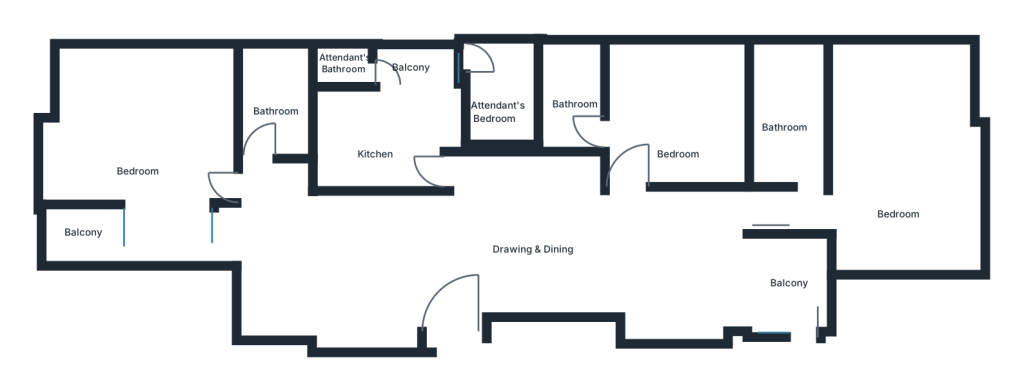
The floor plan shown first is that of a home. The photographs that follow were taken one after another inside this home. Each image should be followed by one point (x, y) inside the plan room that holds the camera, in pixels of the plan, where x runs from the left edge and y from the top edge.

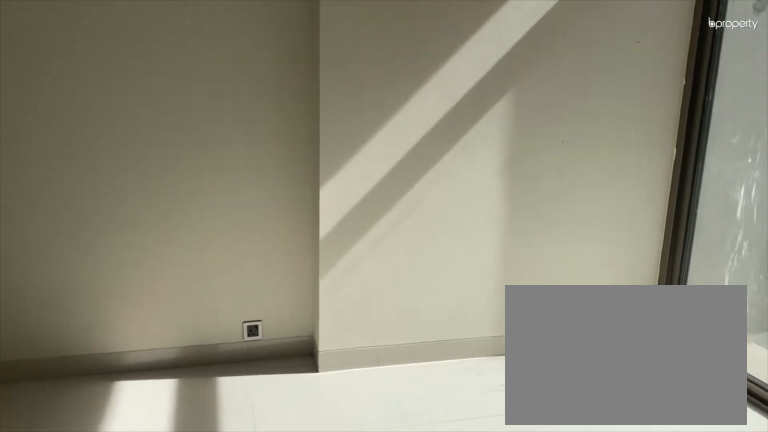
(304, 257)
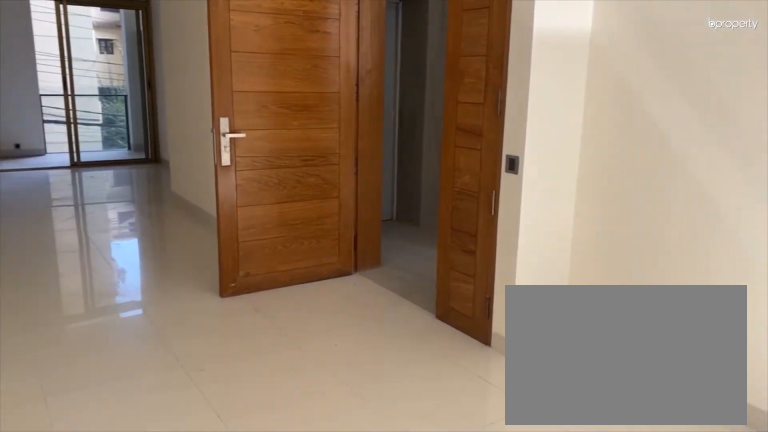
(304, 257)
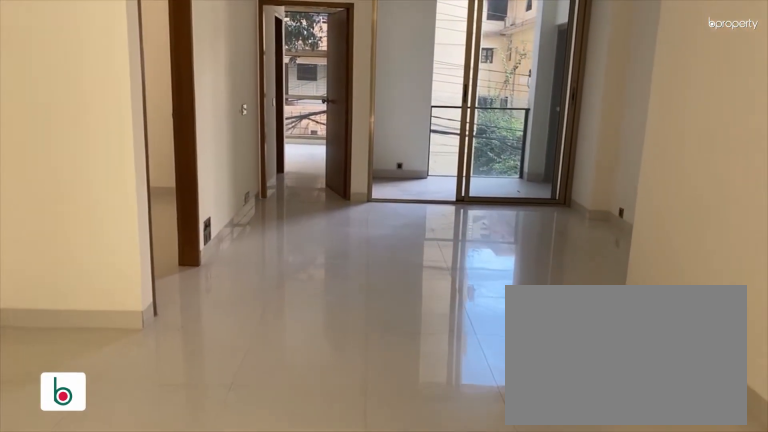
(421, 250)
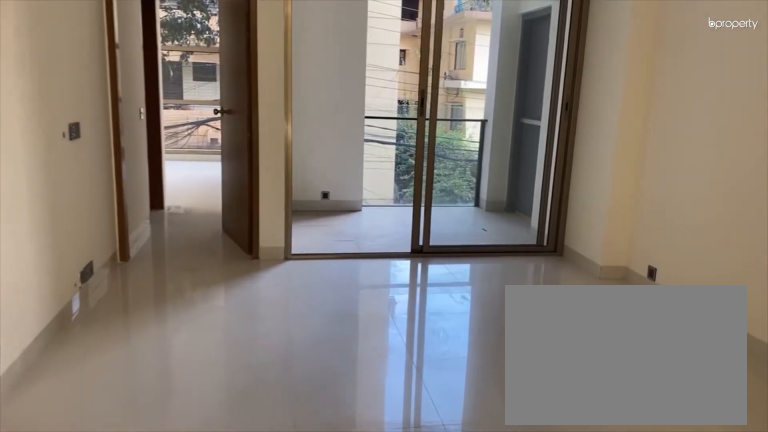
(612, 248)
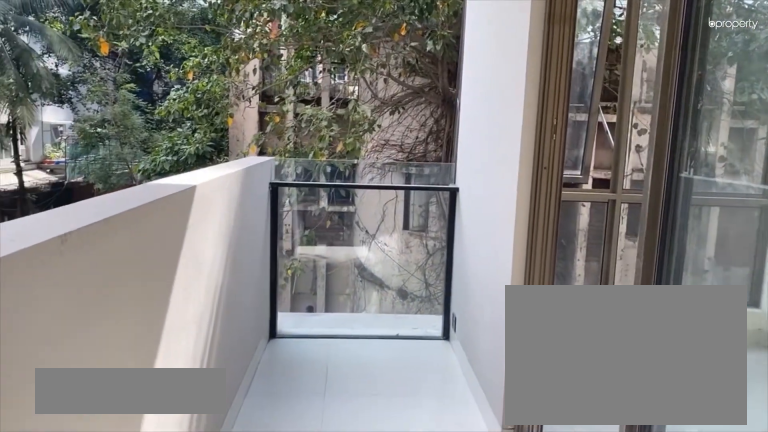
(96, 240)
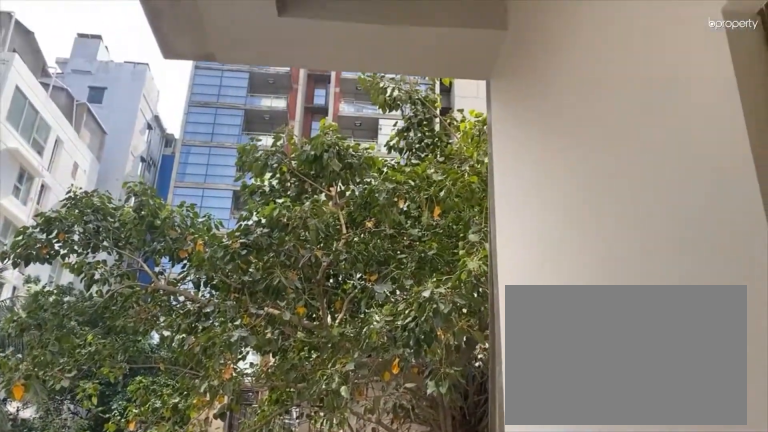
(96, 240)
